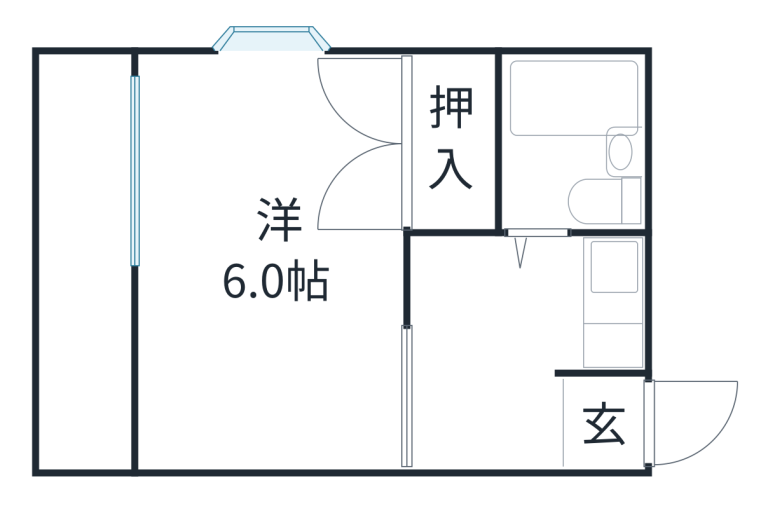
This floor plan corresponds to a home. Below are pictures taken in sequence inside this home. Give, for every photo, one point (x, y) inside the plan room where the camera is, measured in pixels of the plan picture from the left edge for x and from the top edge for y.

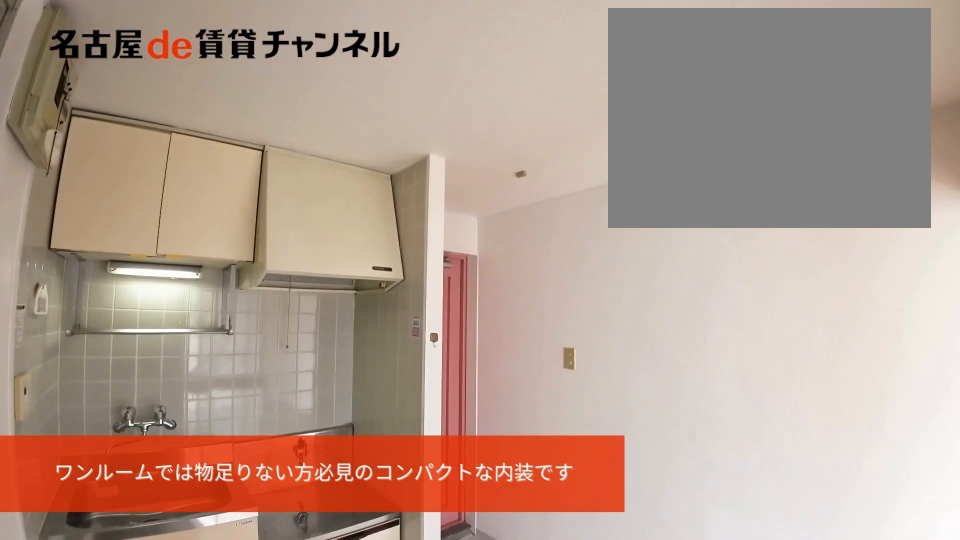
(489, 350)
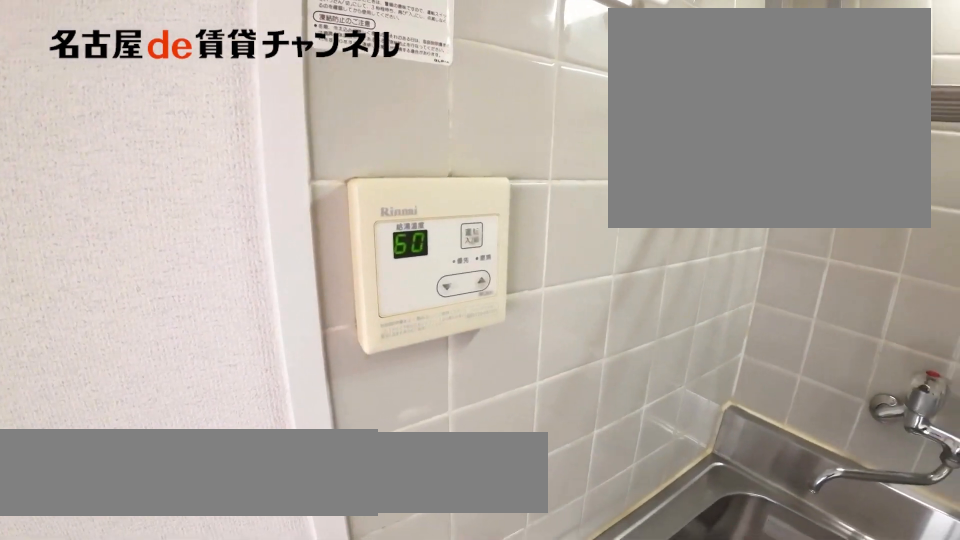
(618, 308)
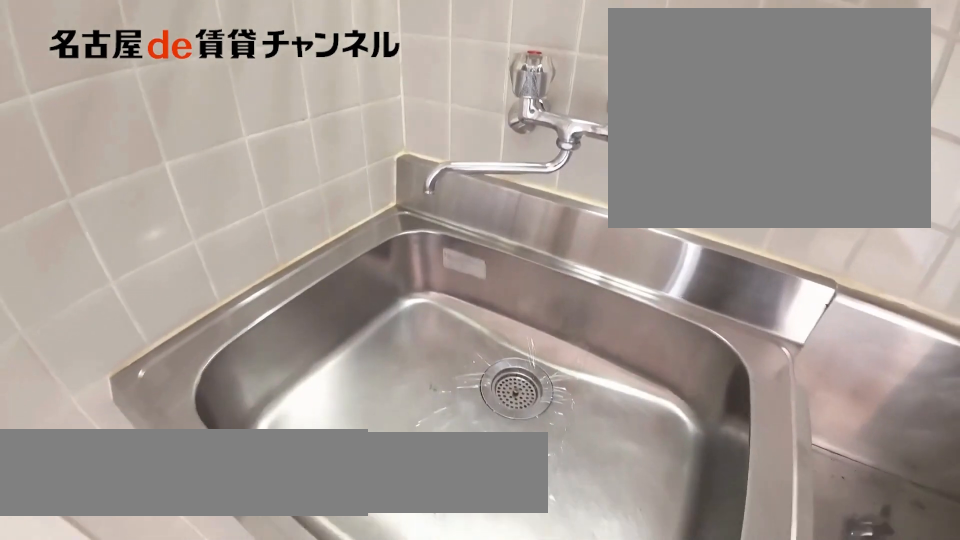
(618, 308)
